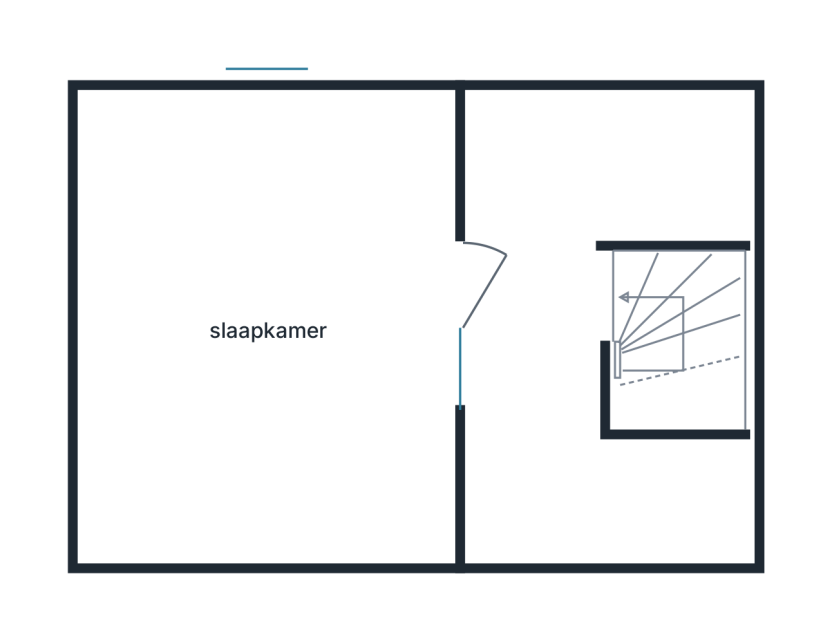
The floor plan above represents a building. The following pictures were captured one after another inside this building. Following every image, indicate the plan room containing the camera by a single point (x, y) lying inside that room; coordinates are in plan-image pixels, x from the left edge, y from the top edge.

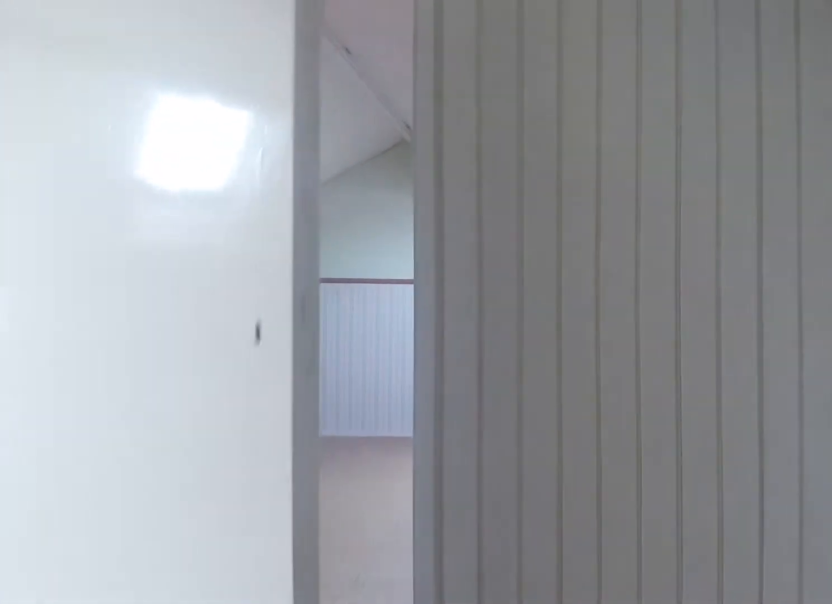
(585, 323)
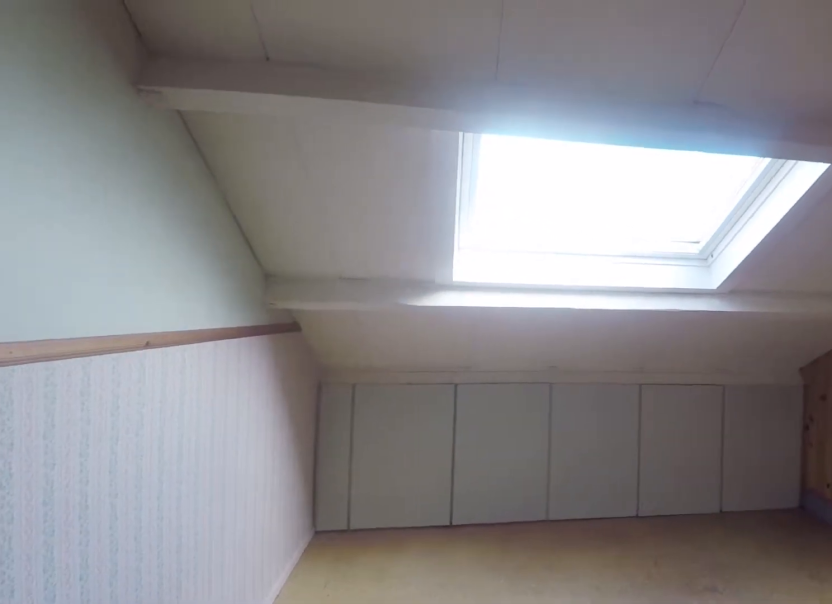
(271, 326)
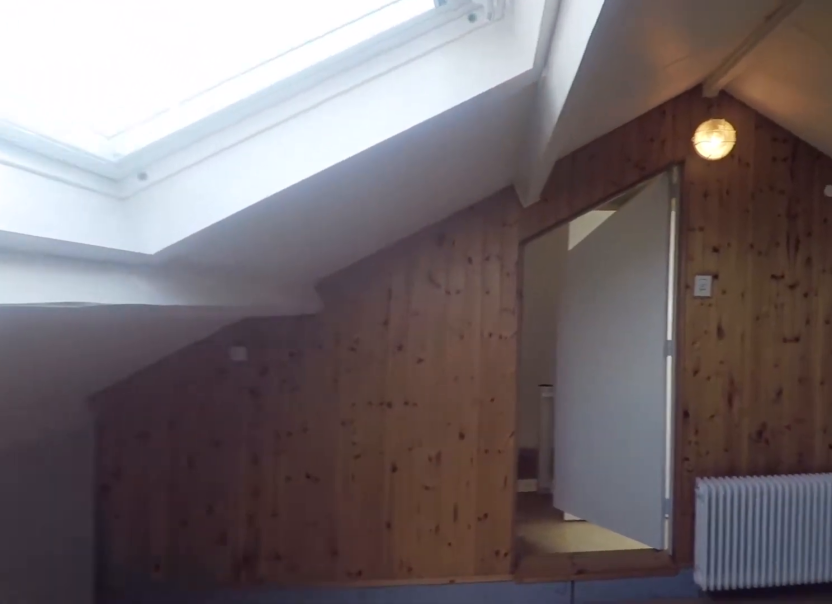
(271, 326)
